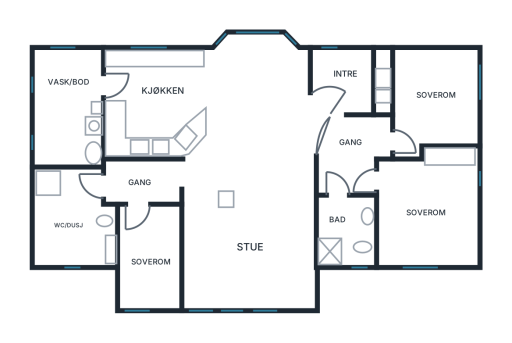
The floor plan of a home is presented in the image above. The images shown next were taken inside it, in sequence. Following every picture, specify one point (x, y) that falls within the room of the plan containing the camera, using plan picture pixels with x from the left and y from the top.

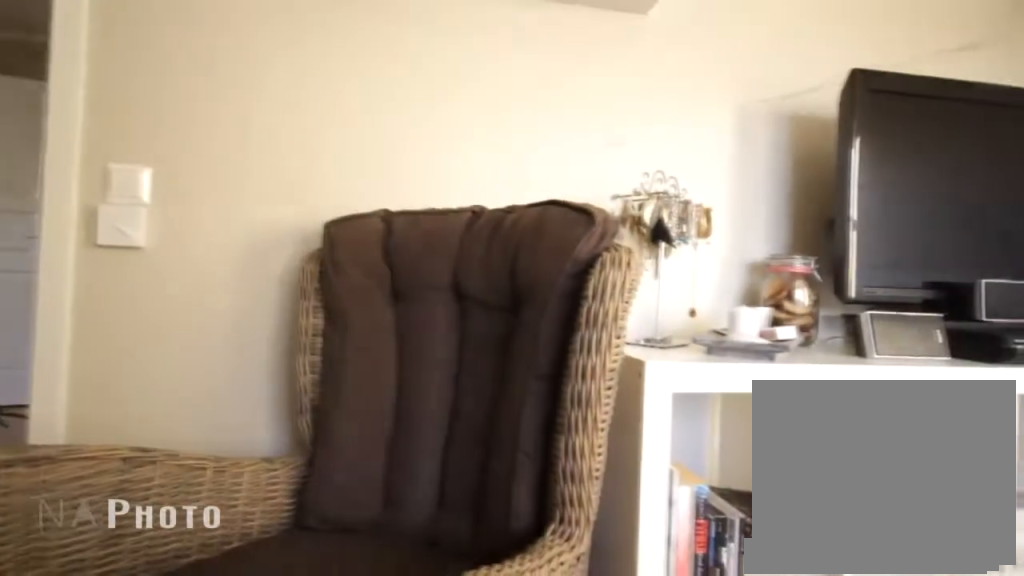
(429, 100)
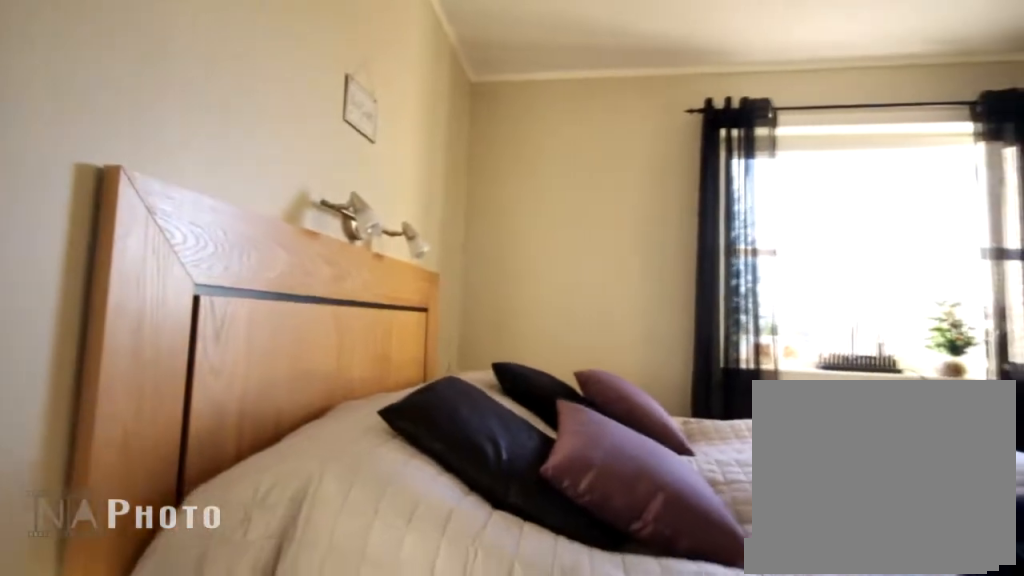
(425, 209)
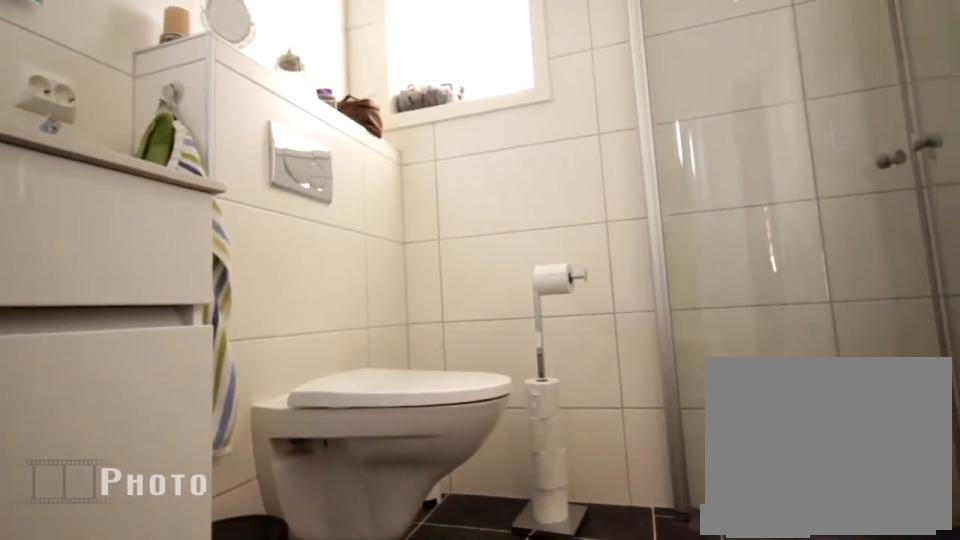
(345, 231)
